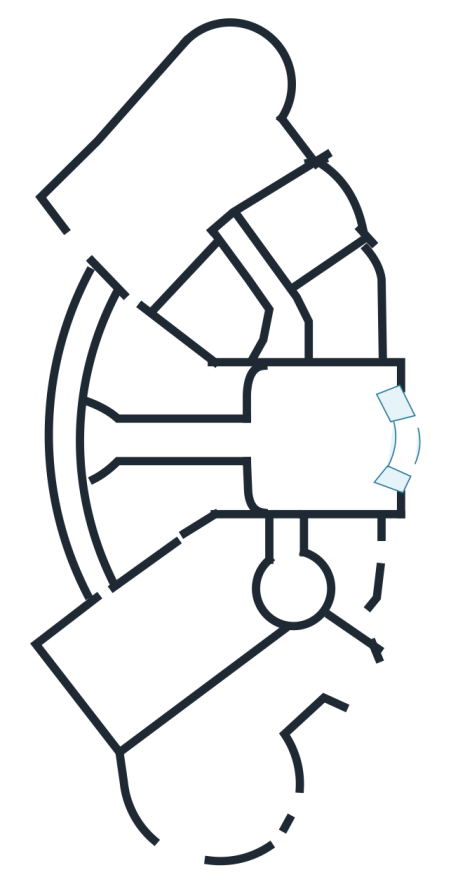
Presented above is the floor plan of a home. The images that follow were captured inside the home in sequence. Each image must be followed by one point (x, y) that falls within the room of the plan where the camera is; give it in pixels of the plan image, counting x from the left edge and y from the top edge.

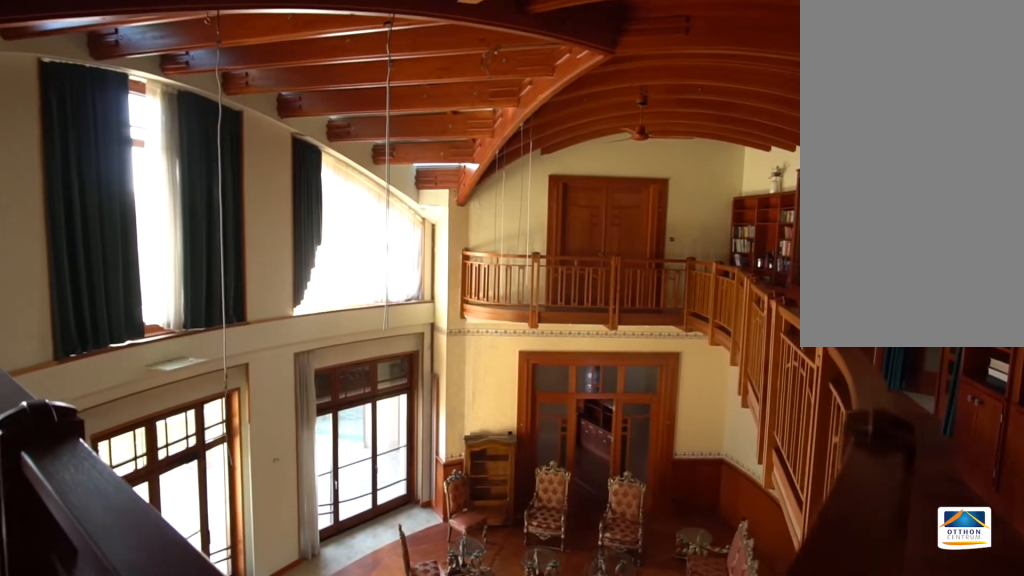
(204, 444)
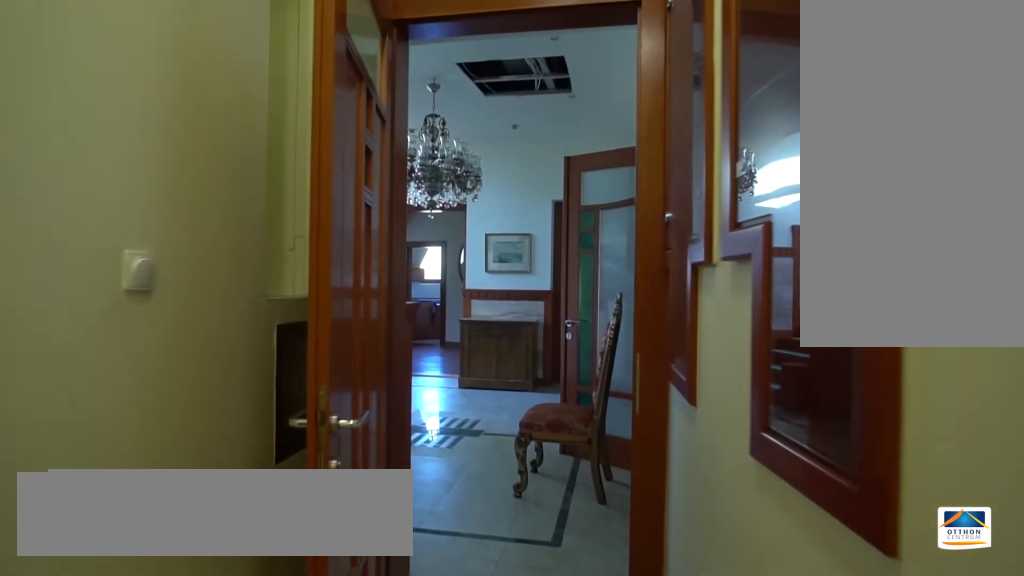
(285, 337)
